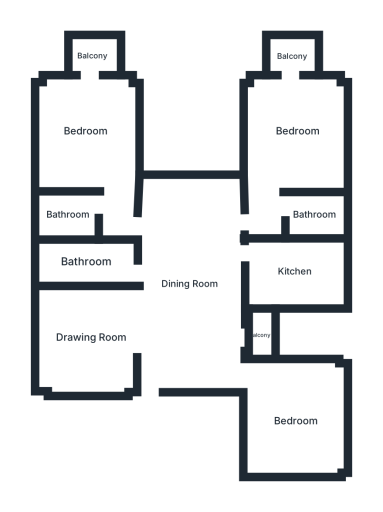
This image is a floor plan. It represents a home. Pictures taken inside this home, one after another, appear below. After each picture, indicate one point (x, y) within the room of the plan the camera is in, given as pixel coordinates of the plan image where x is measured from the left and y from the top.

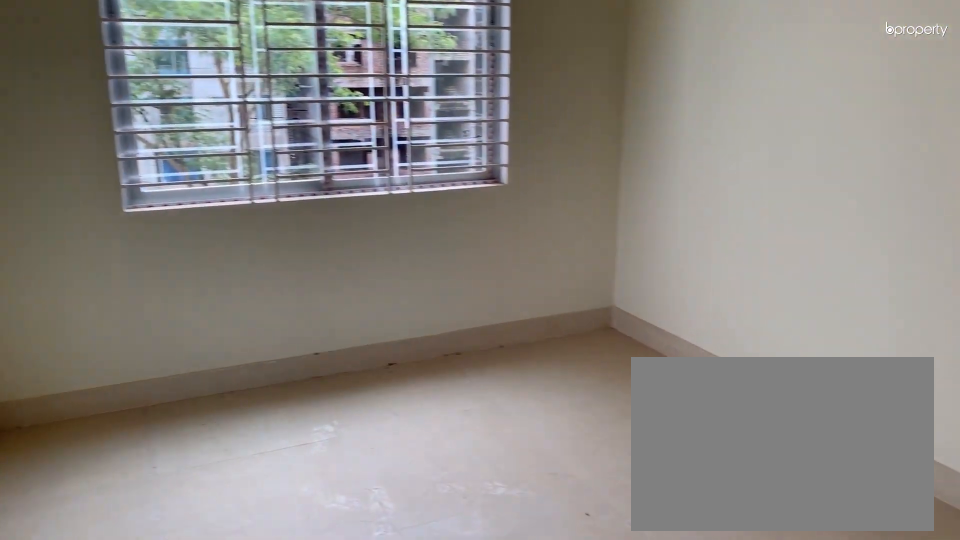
(295, 419)
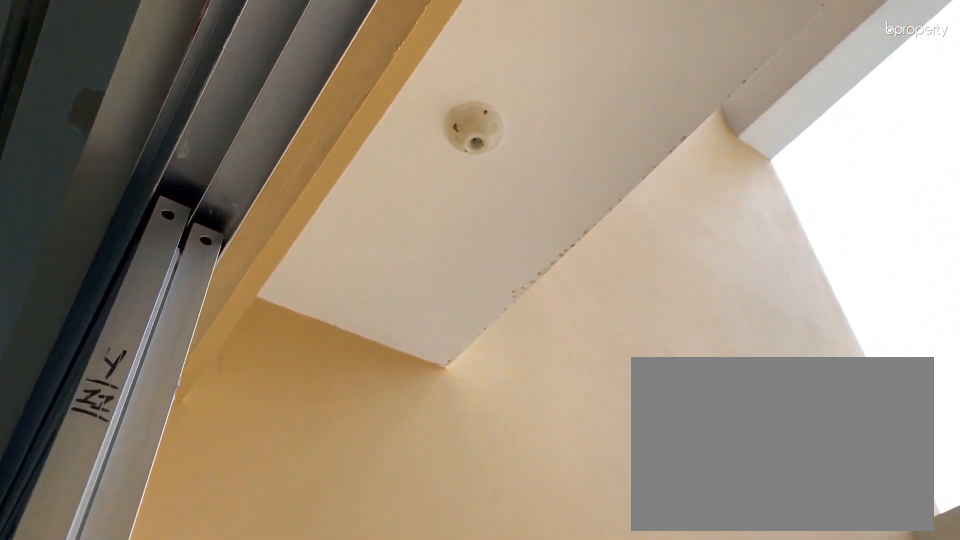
(258, 336)
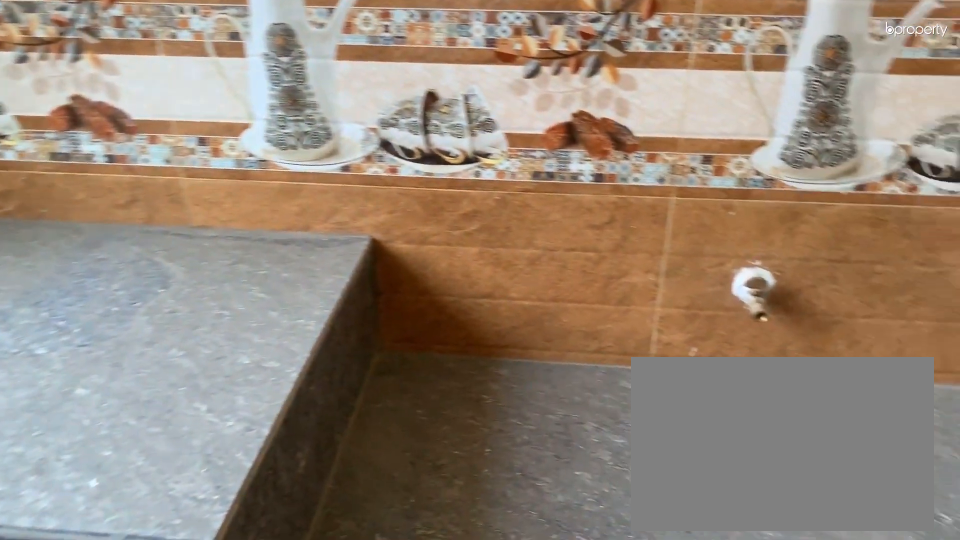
(290, 271)
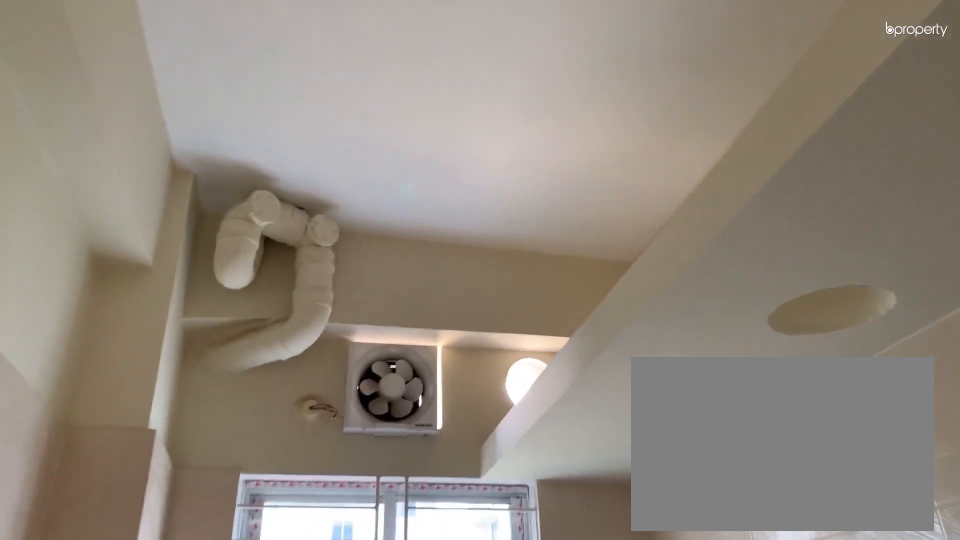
(290, 271)
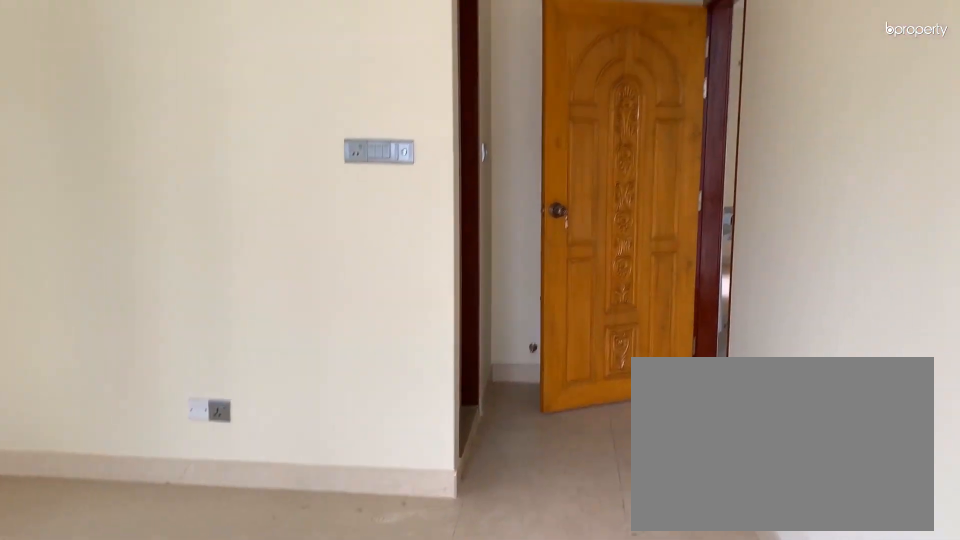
(295, 132)
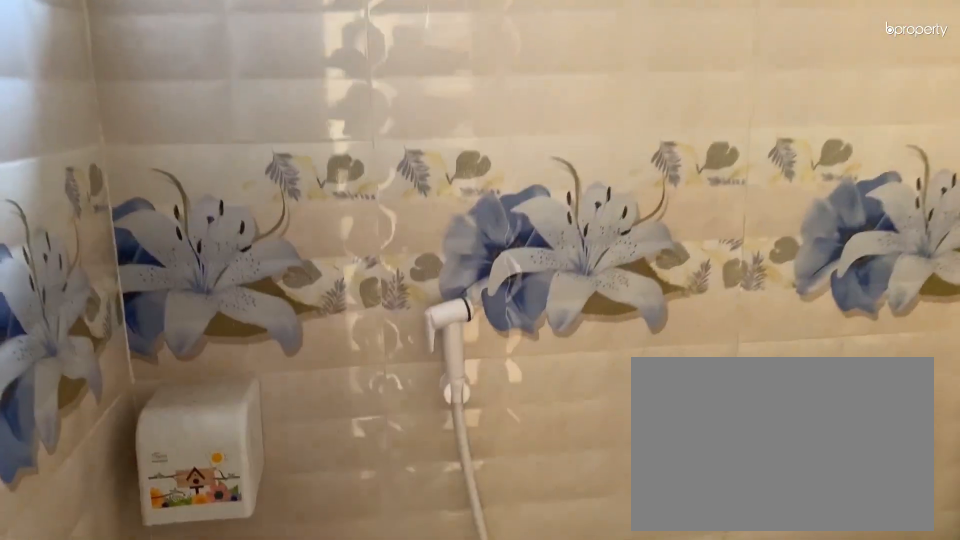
(314, 216)
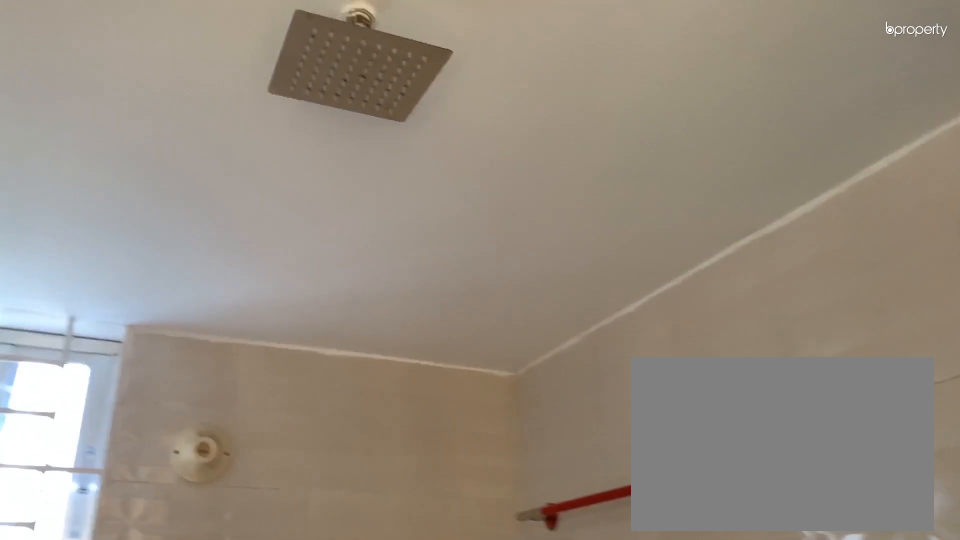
(314, 216)
